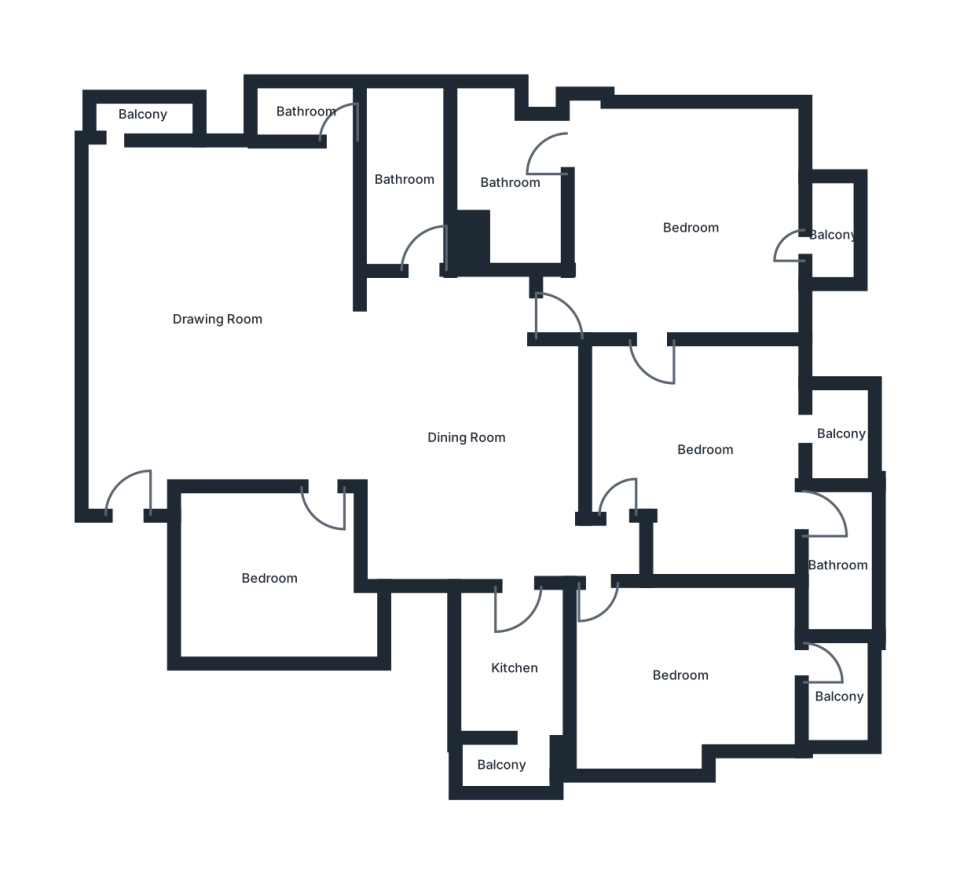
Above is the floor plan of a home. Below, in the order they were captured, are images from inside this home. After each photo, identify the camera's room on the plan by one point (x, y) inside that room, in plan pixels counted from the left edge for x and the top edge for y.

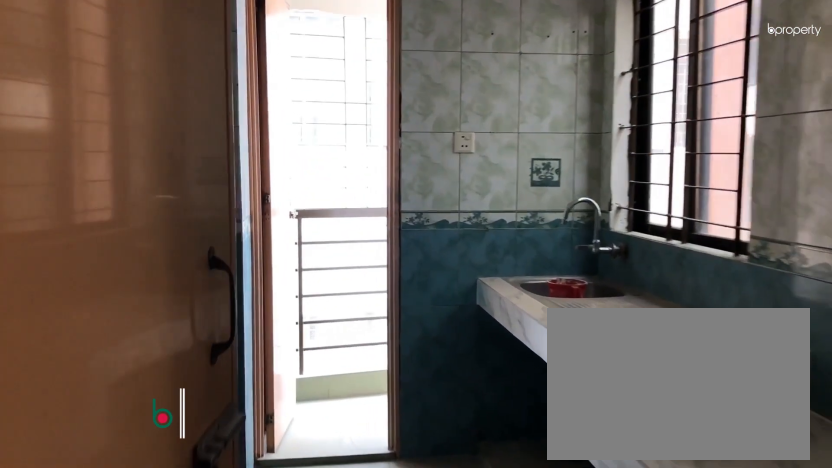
(513, 669)
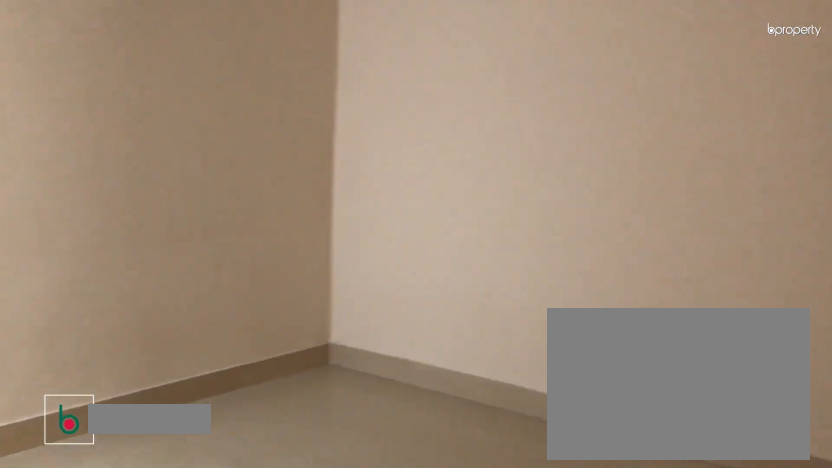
(268, 579)
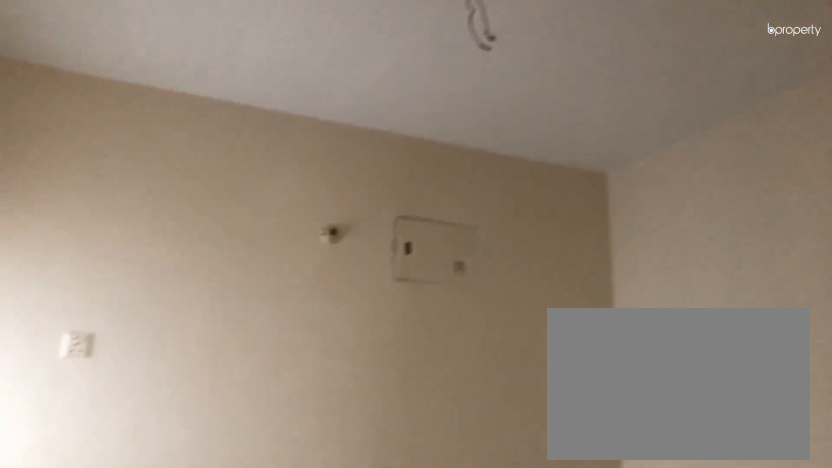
(268, 579)
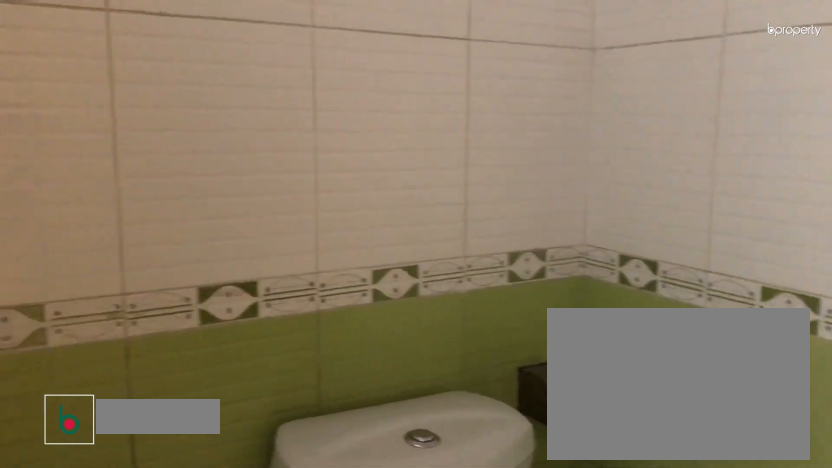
(303, 112)
